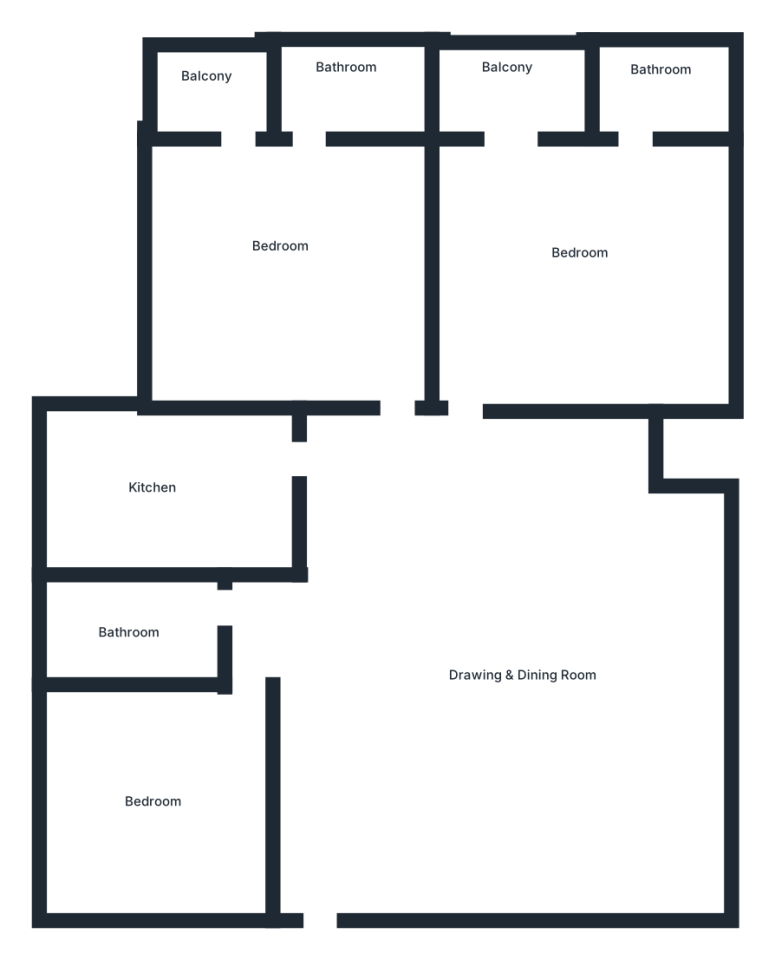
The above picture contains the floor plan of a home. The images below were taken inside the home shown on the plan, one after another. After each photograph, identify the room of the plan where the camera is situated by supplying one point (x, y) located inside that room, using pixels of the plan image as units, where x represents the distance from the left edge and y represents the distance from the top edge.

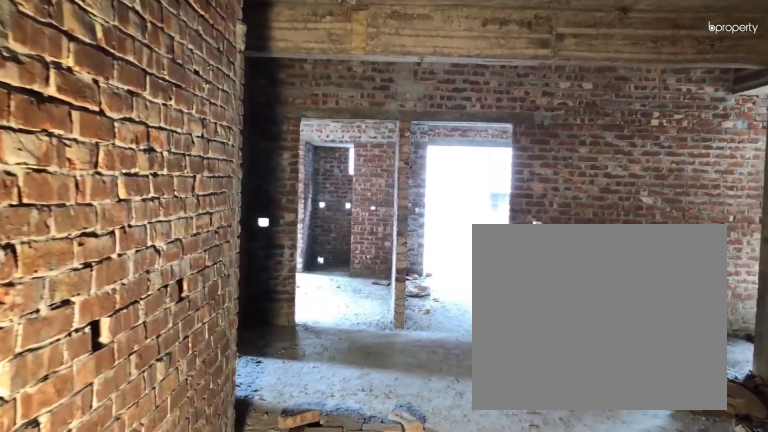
(324, 834)
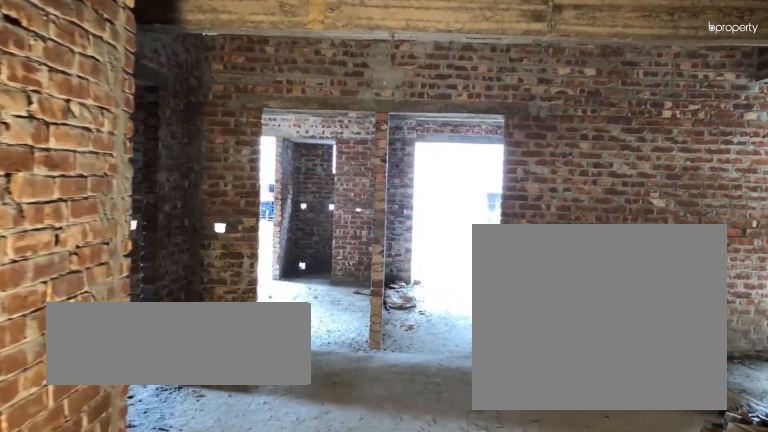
(324, 834)
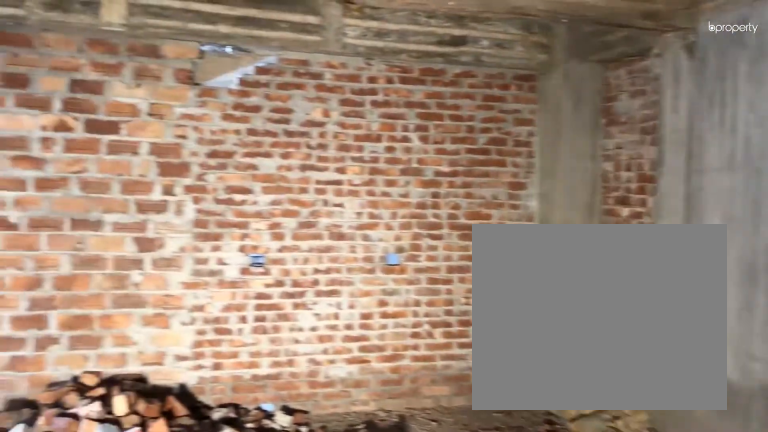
(522, 672)
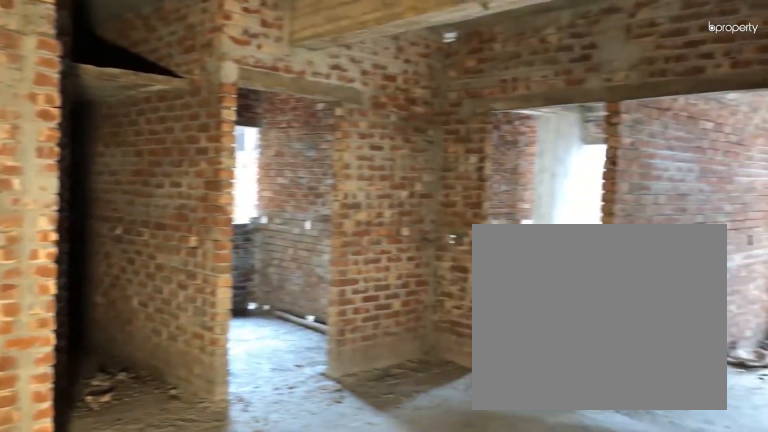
(523, 673)
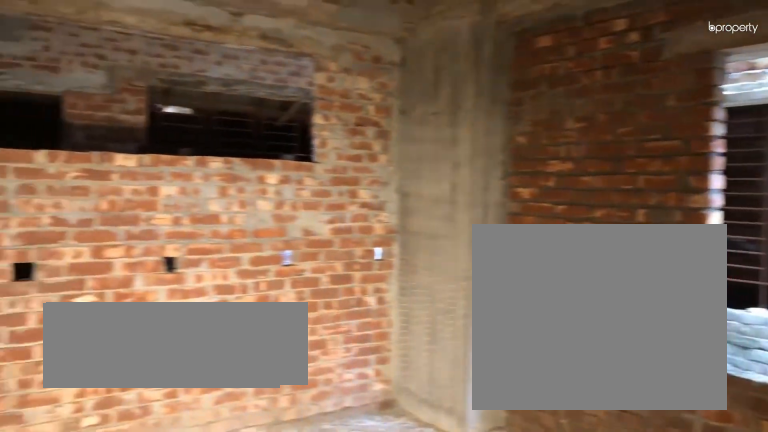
(135, 801)
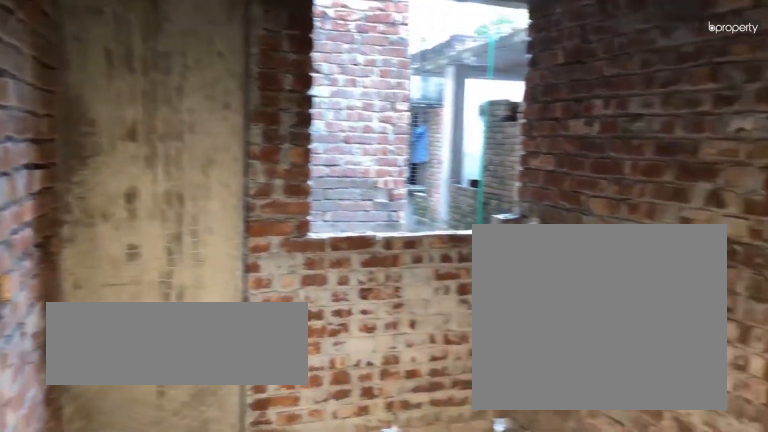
(173, 481)
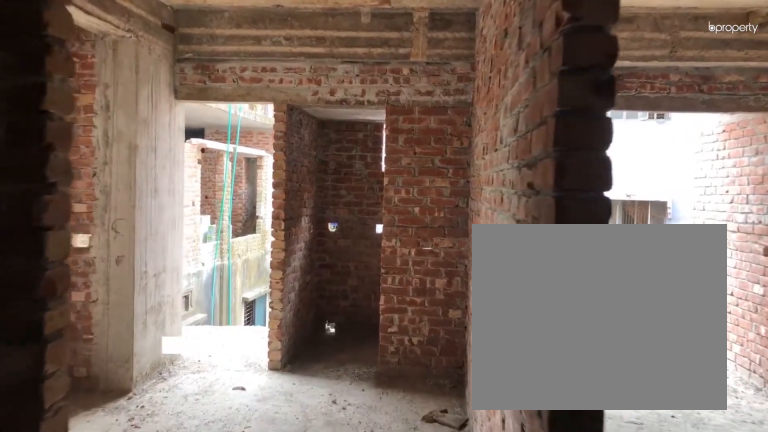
(393, 412)
